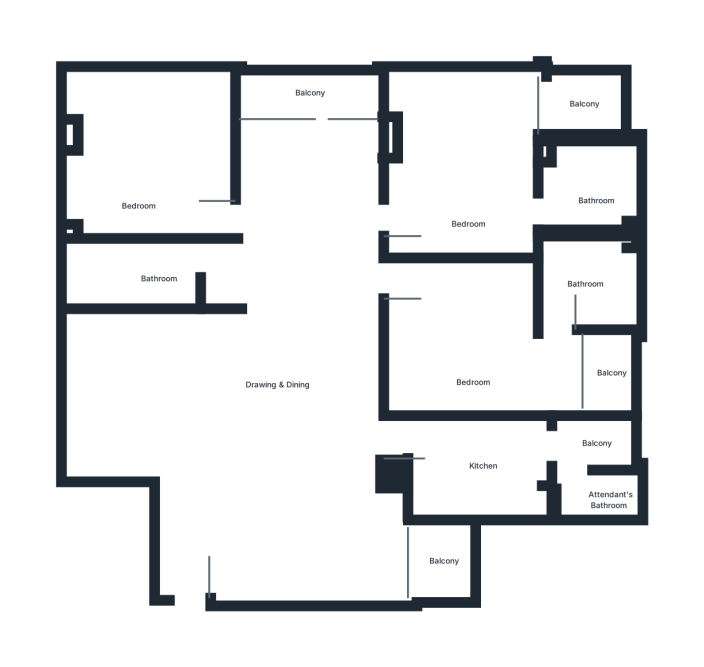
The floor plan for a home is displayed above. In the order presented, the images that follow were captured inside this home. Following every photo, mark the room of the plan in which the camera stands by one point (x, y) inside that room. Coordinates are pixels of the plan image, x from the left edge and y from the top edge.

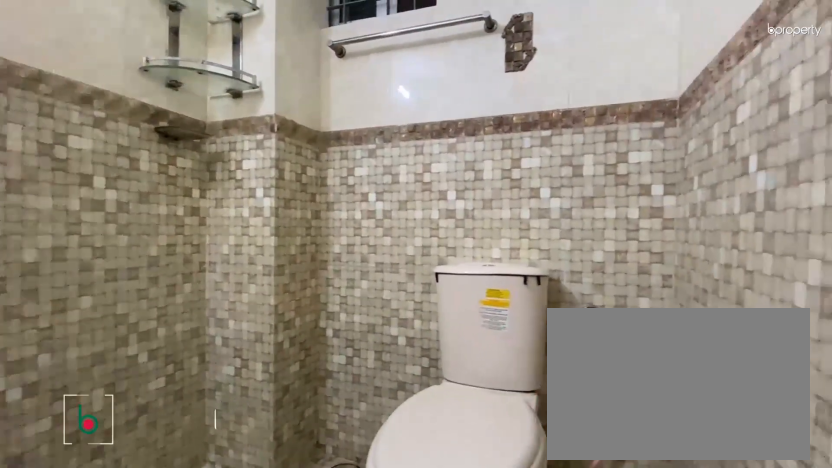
(587, 282)
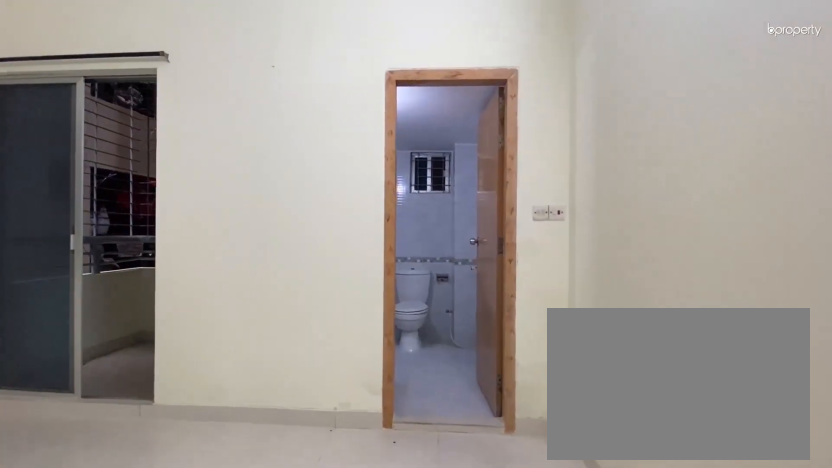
(468, 186)
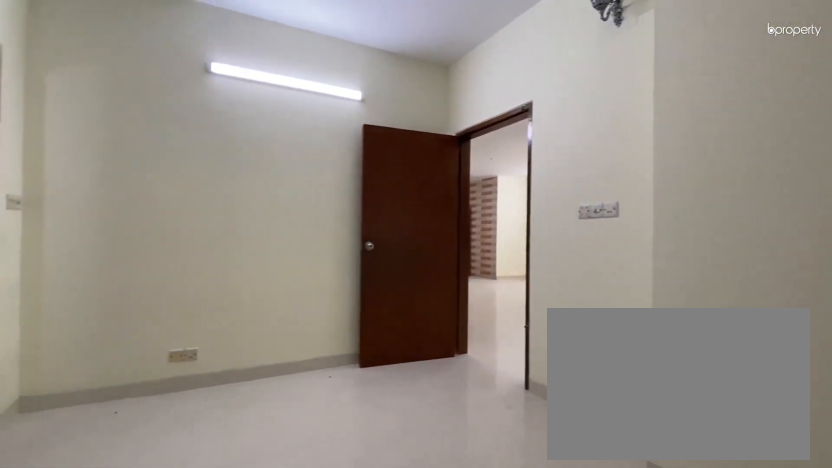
(468, 186)
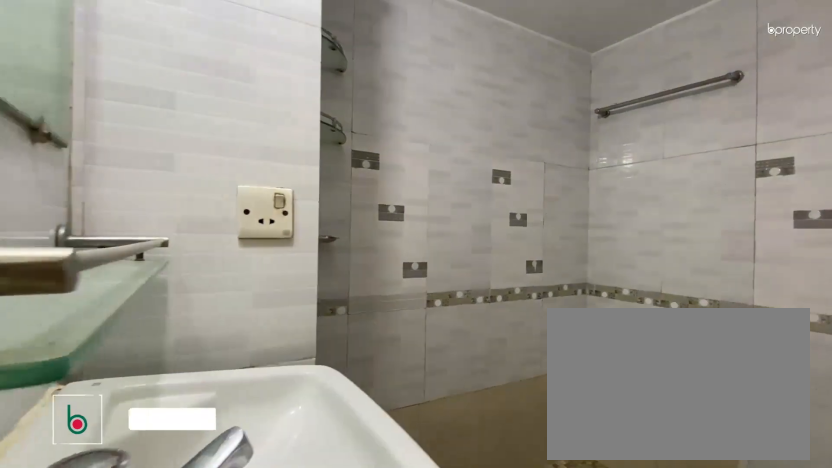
(599, 201)
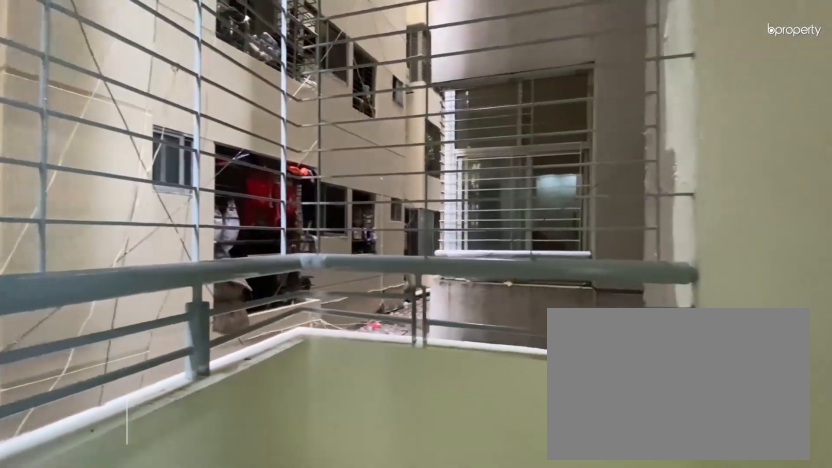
(590, 109)
